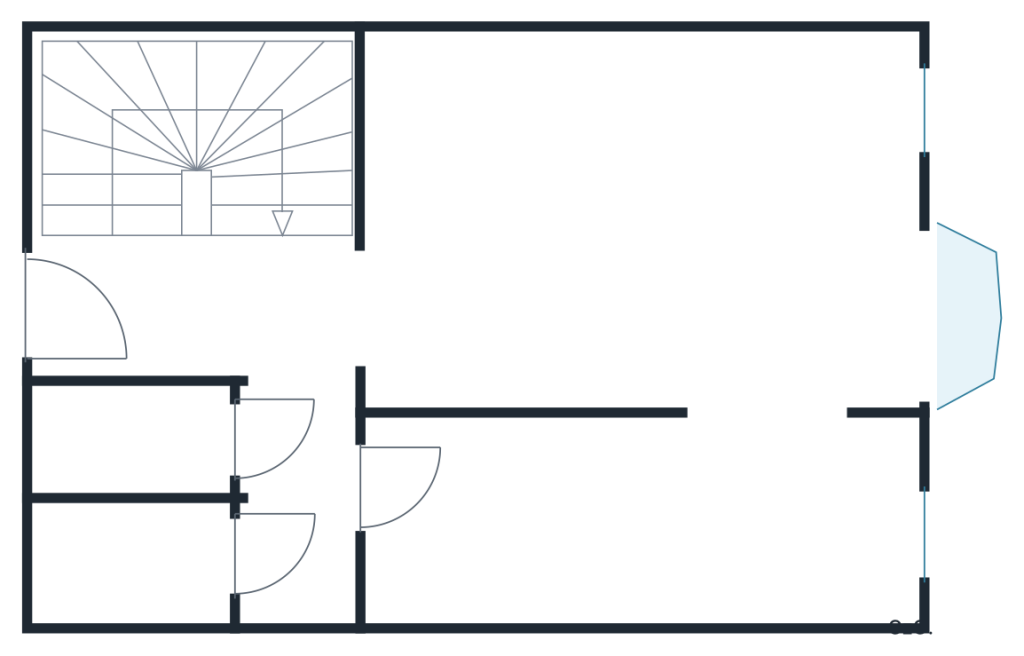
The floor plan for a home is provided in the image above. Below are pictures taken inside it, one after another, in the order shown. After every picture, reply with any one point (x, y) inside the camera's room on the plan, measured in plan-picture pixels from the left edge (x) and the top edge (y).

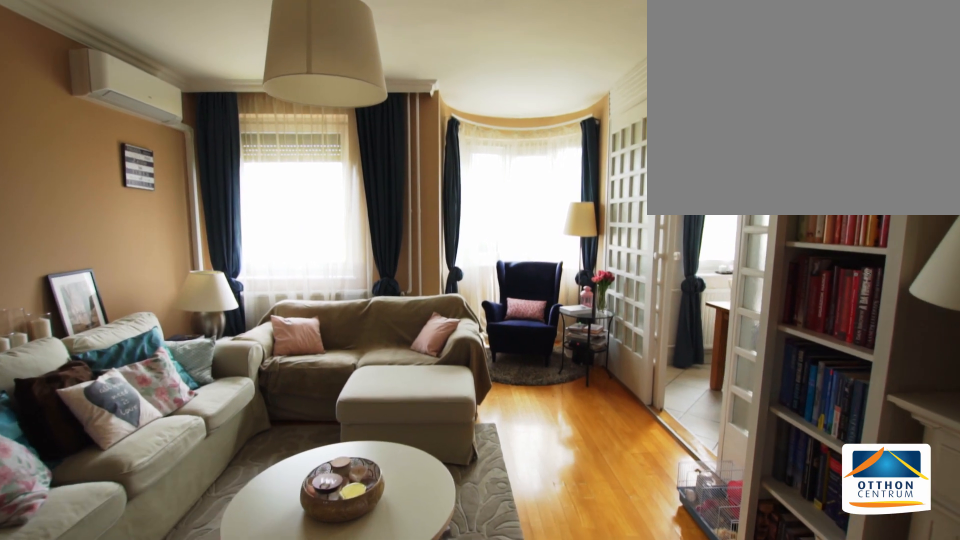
(653, 229)
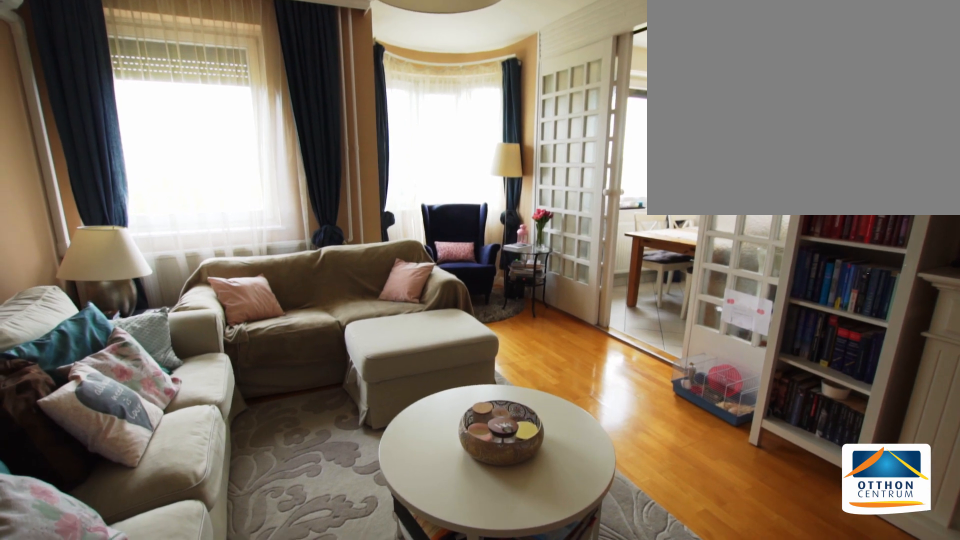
(653, 228)
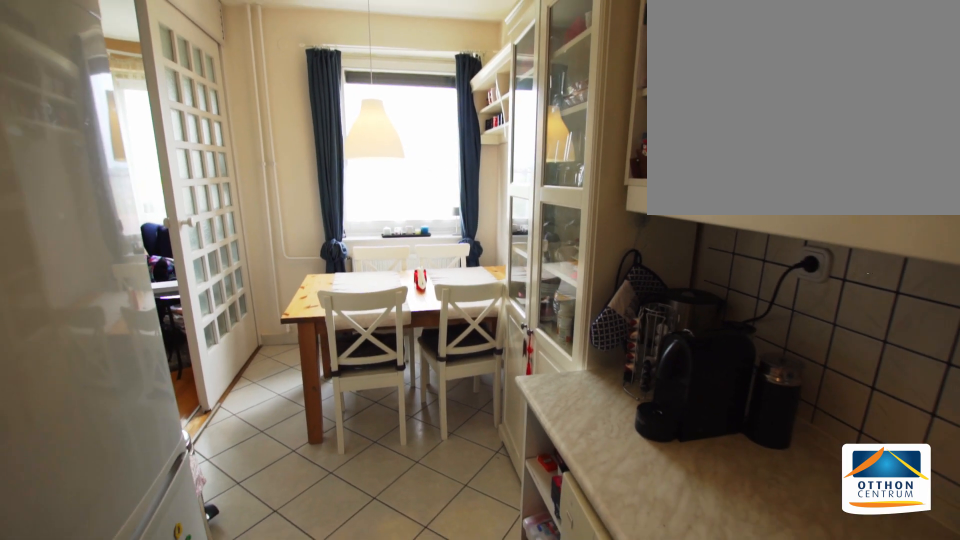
(653, 529)
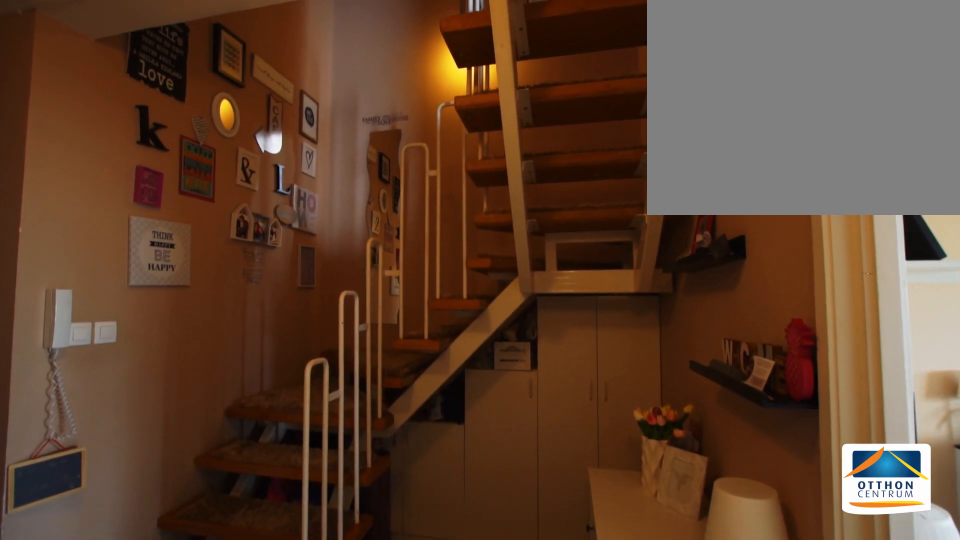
(294, 336)
